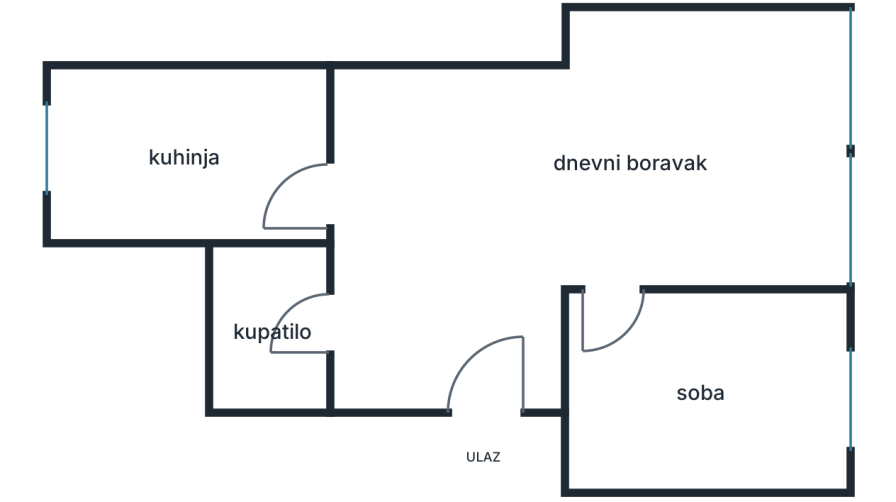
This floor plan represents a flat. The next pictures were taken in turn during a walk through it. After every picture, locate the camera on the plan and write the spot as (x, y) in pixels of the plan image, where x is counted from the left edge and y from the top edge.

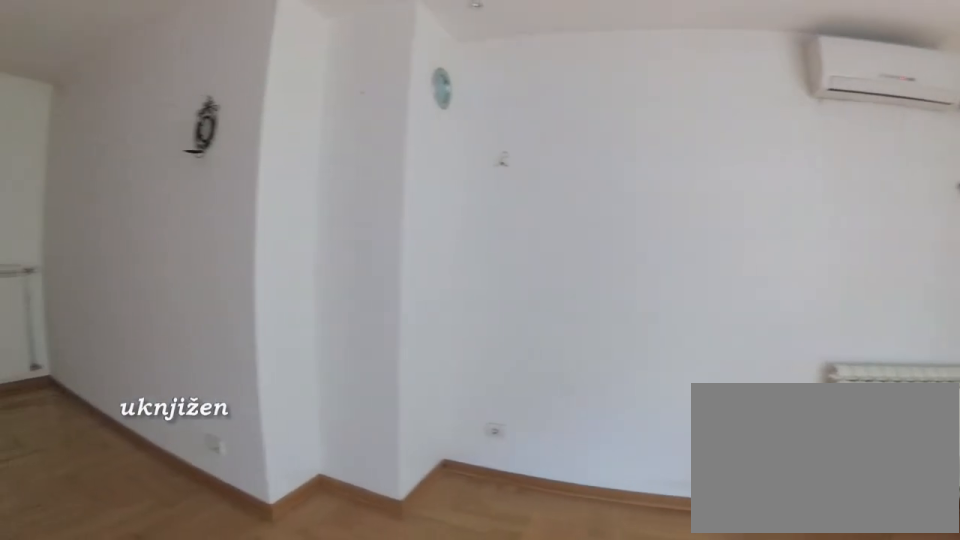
(703, 273)
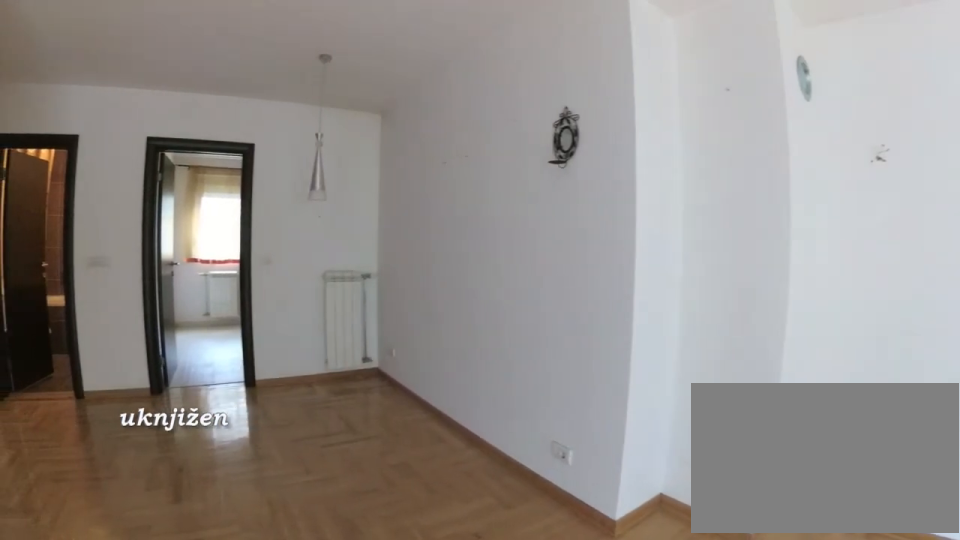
(719, 257)
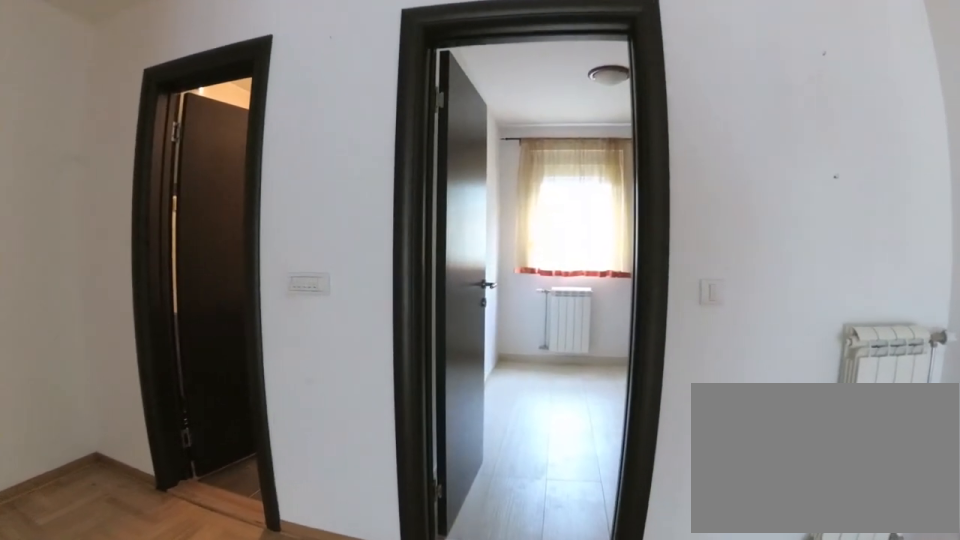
(499, 212)
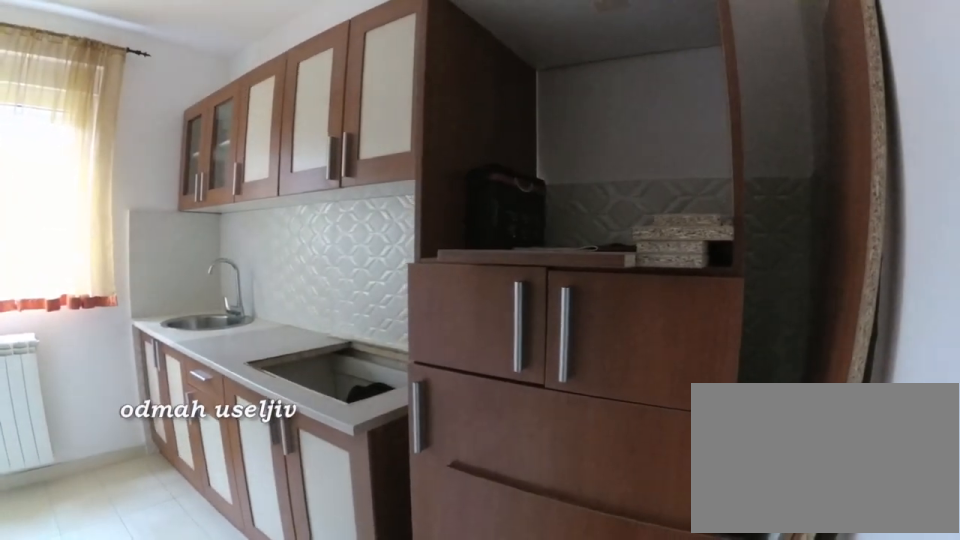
(321, 209)
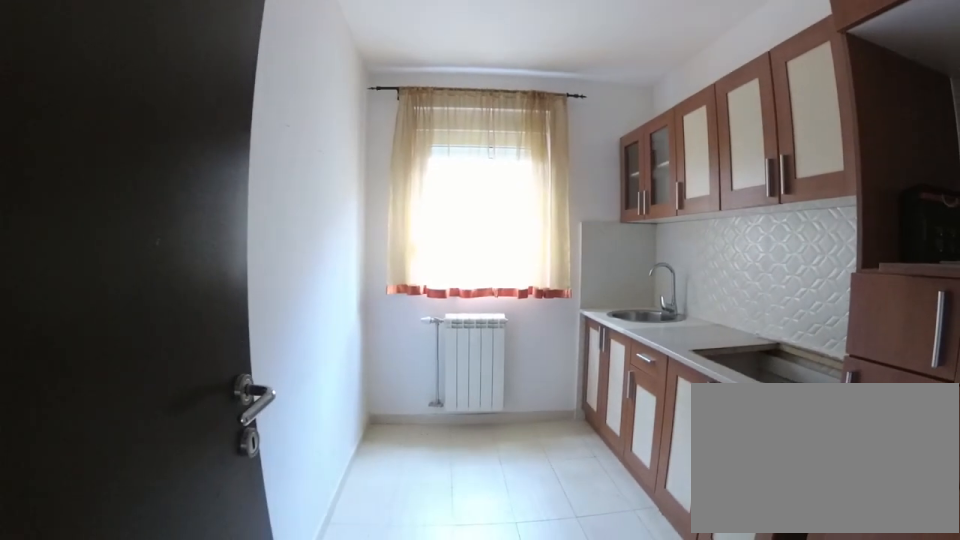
(341, 180)
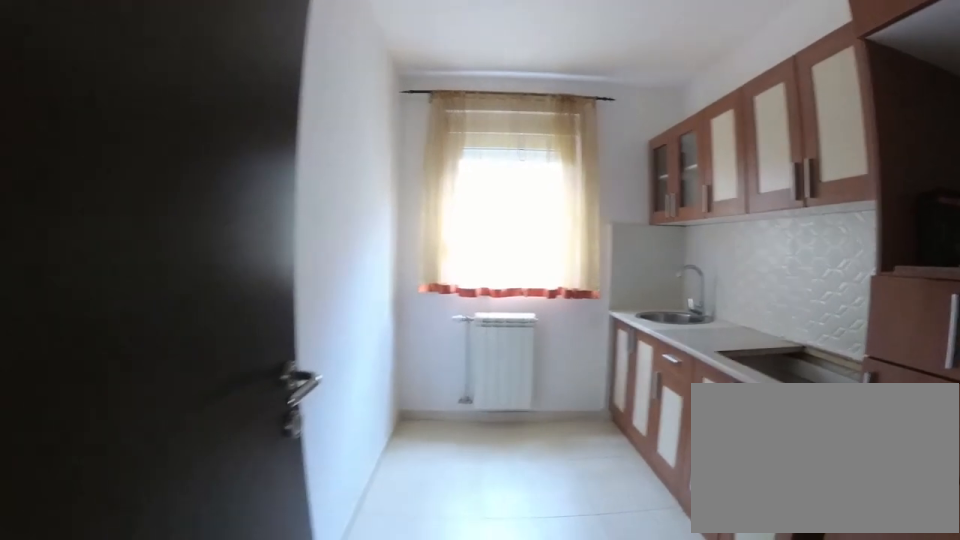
(346, 176)
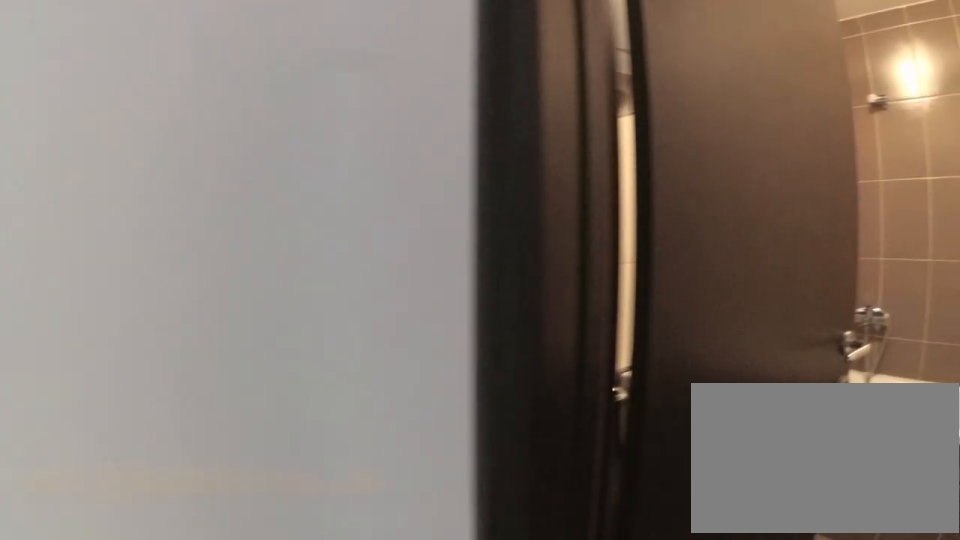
(374, 258)
